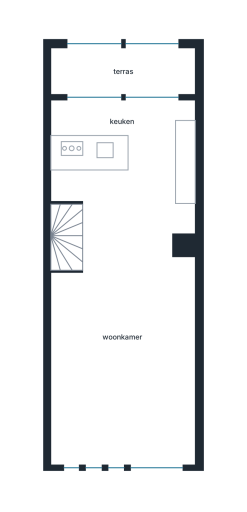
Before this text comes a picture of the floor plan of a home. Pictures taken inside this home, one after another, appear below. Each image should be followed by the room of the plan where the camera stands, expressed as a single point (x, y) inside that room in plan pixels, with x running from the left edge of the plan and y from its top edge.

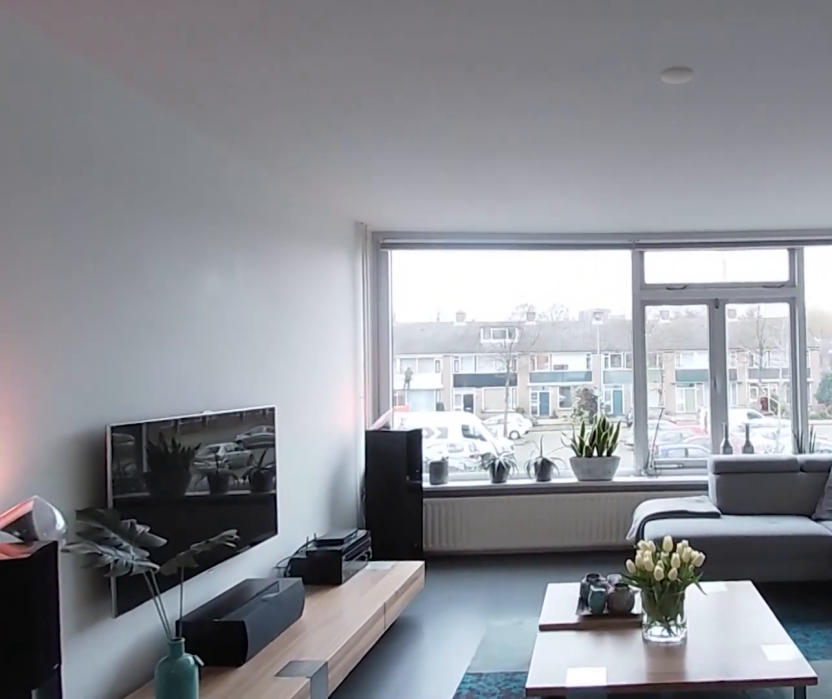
(146, 224)
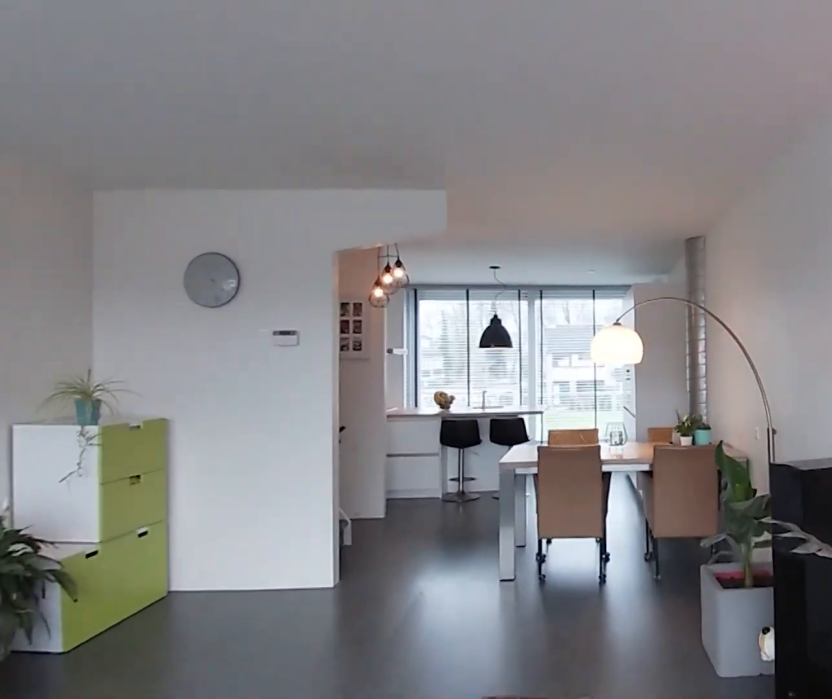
(146, 224)
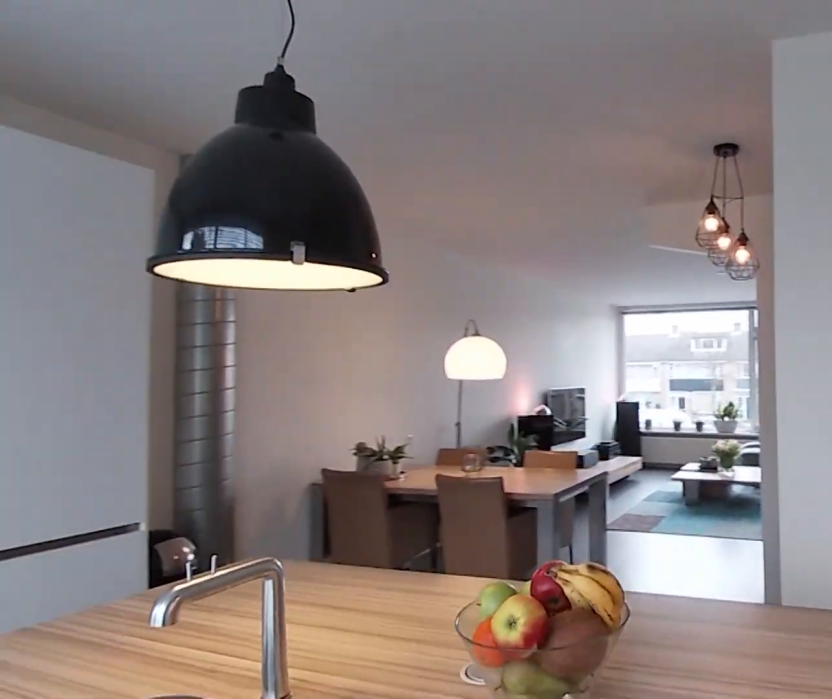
(122, 150)
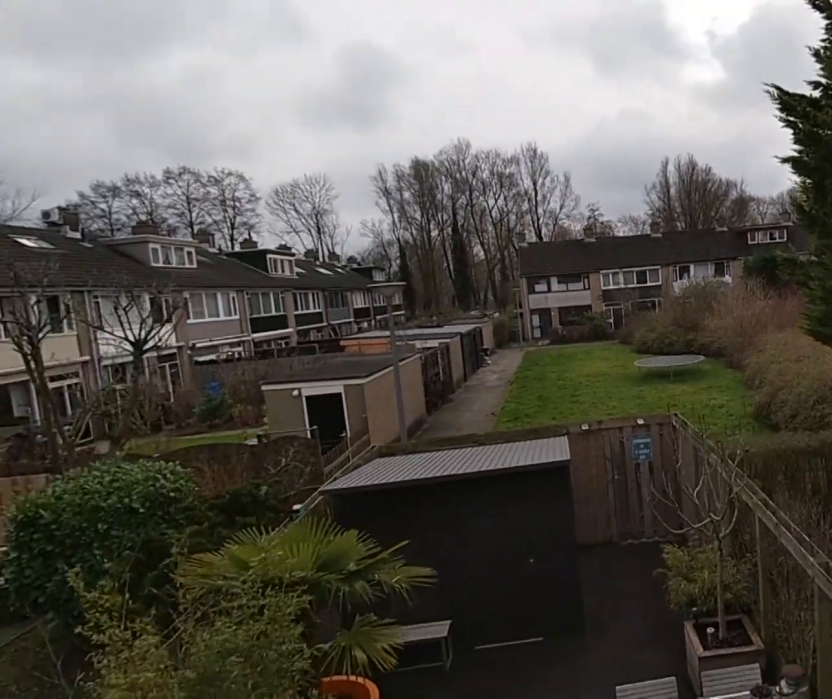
(122, 70)
